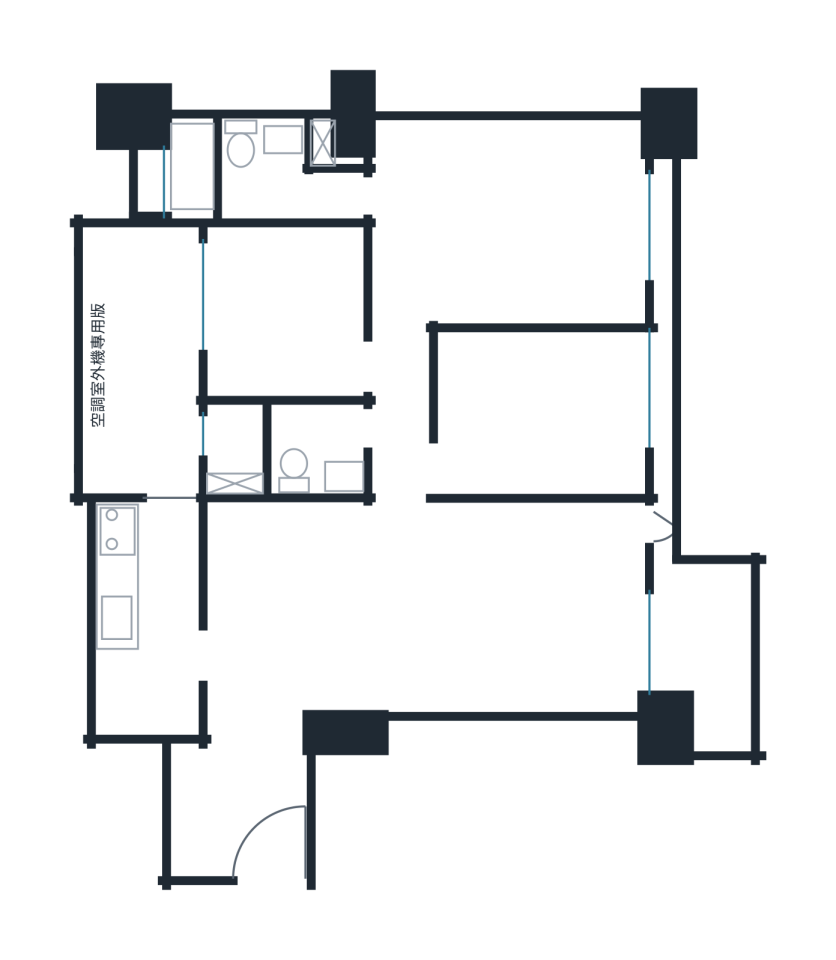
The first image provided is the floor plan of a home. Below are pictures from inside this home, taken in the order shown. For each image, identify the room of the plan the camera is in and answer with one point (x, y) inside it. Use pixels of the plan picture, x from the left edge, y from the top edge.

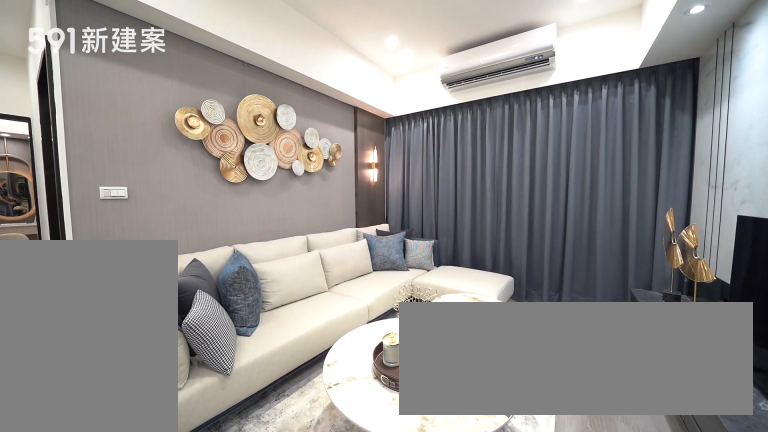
(547, 606)
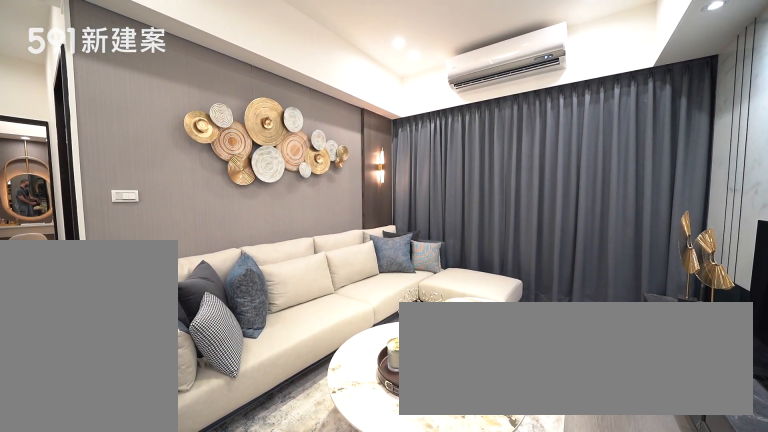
(547, 606)
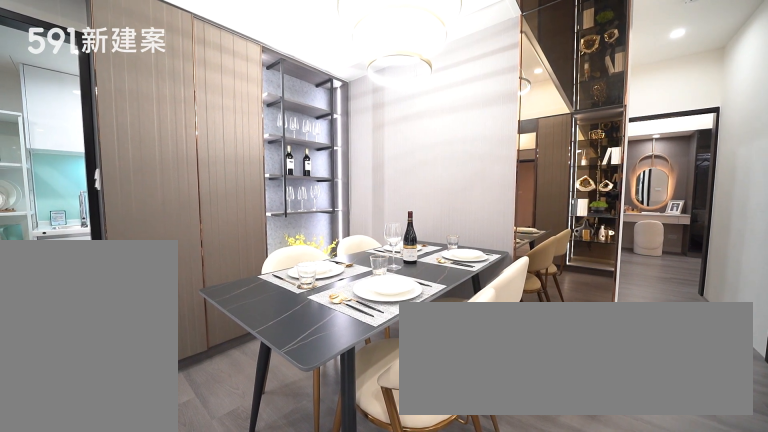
(311, 579)
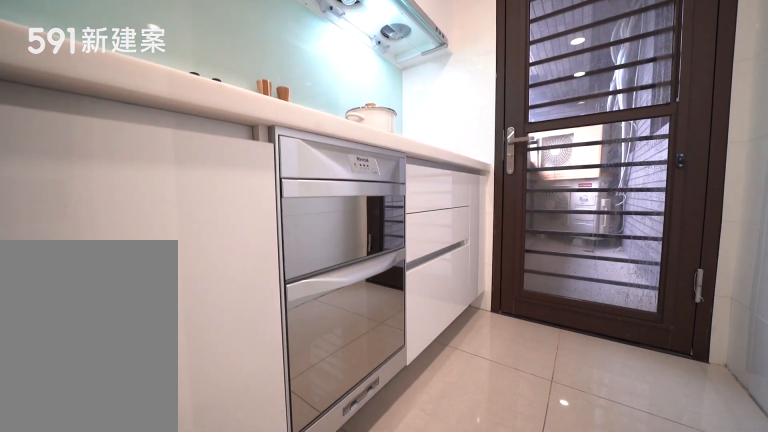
(148, 618)
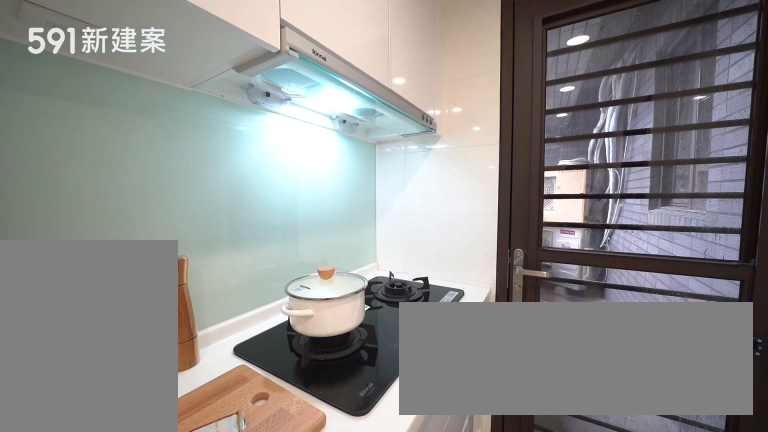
(148, 618)
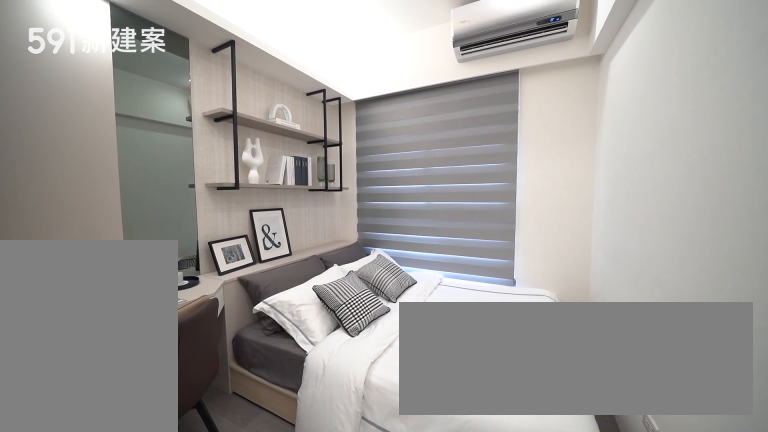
(546, 408)
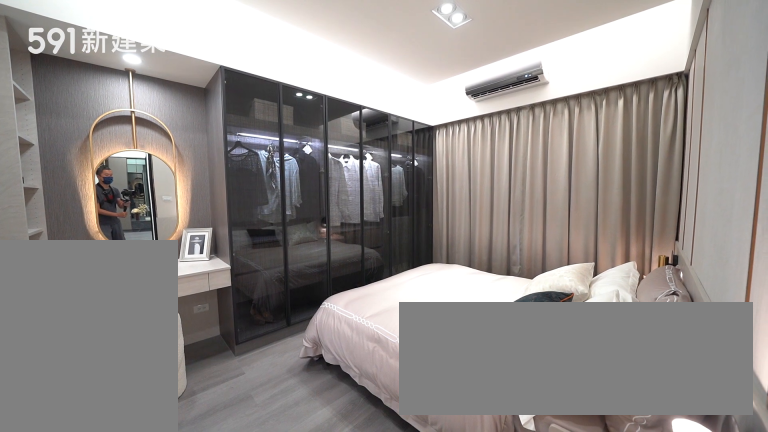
(517, 218)
